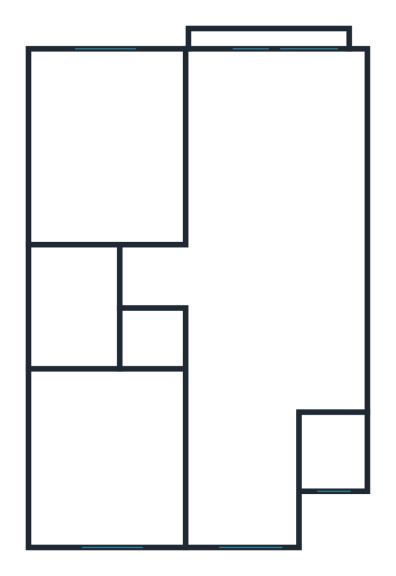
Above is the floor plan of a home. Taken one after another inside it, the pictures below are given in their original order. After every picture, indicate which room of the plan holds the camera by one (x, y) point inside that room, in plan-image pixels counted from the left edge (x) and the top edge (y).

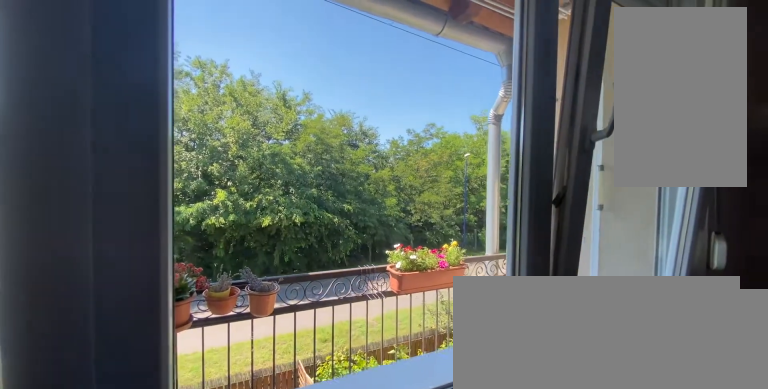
(256, 265)
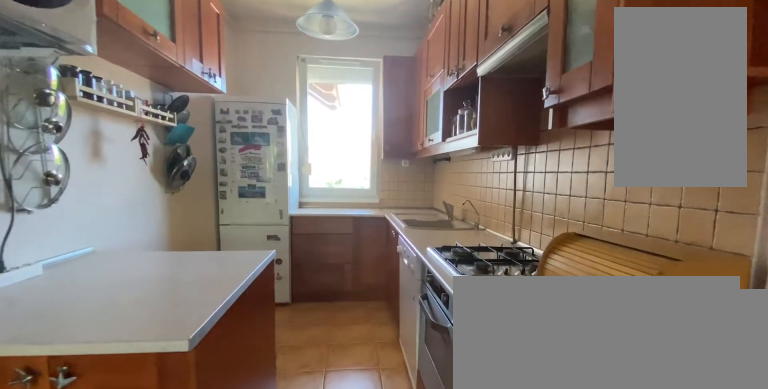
(238, 461)
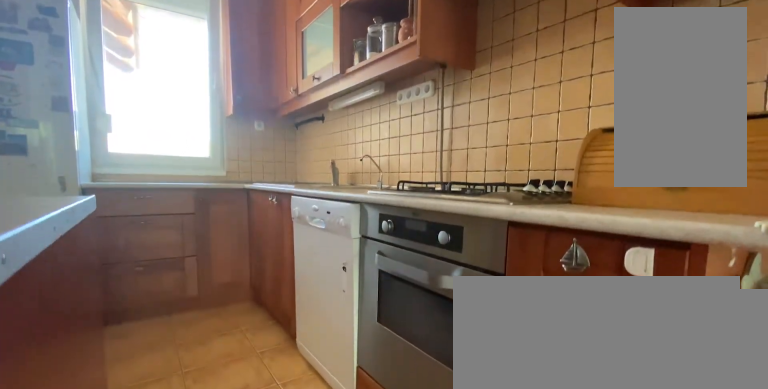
(238, 461)
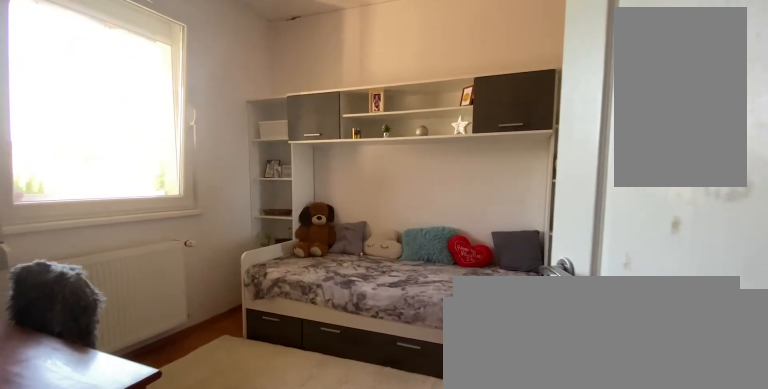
(120, 461)
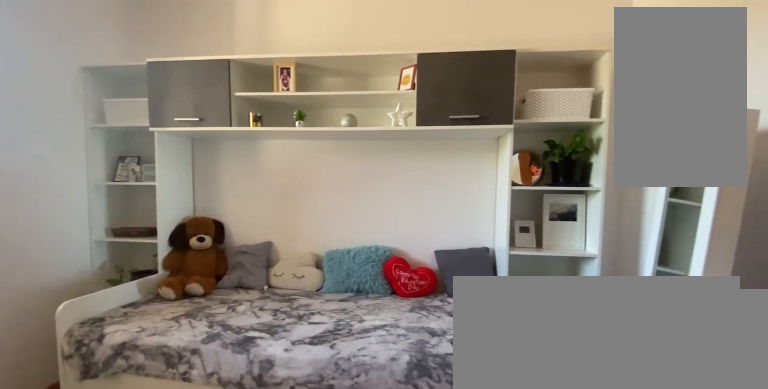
(119, 461)
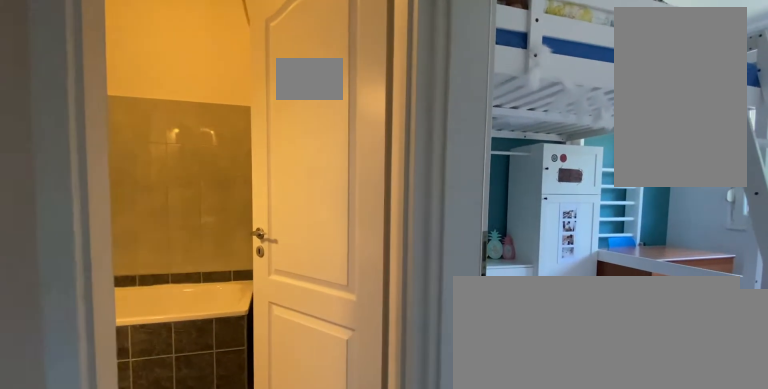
(158, 276)
